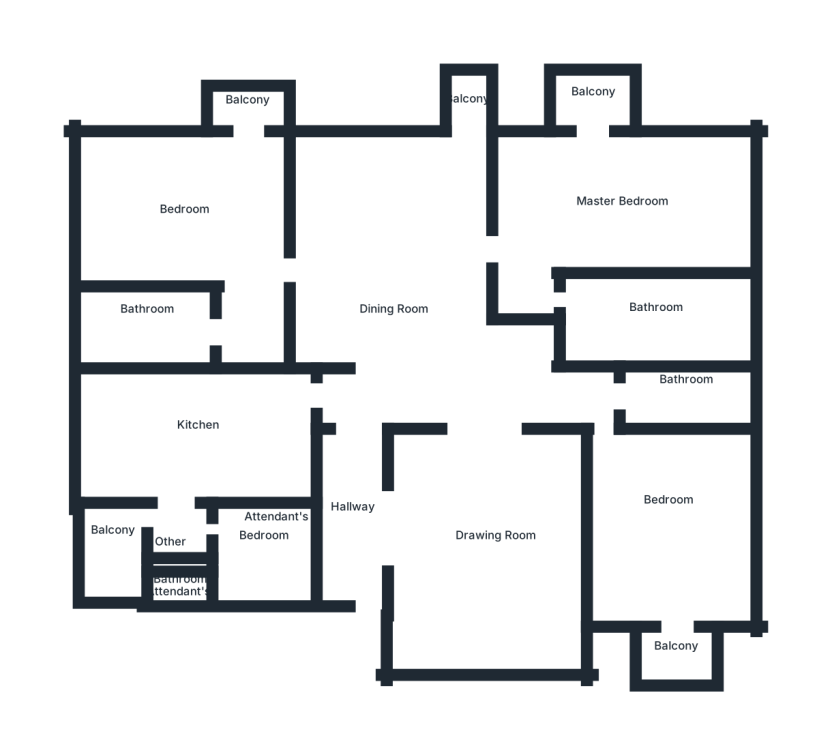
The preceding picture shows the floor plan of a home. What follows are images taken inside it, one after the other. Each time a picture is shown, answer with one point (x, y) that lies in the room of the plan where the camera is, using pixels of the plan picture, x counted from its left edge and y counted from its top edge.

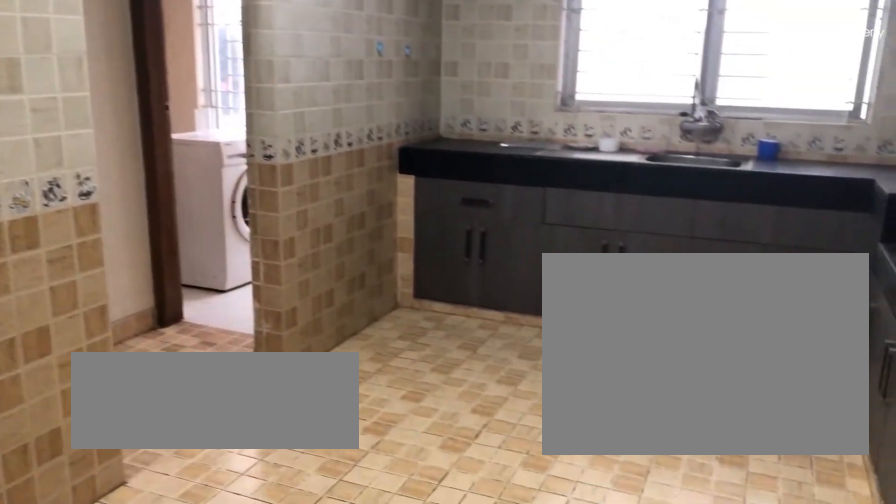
(201, 443)
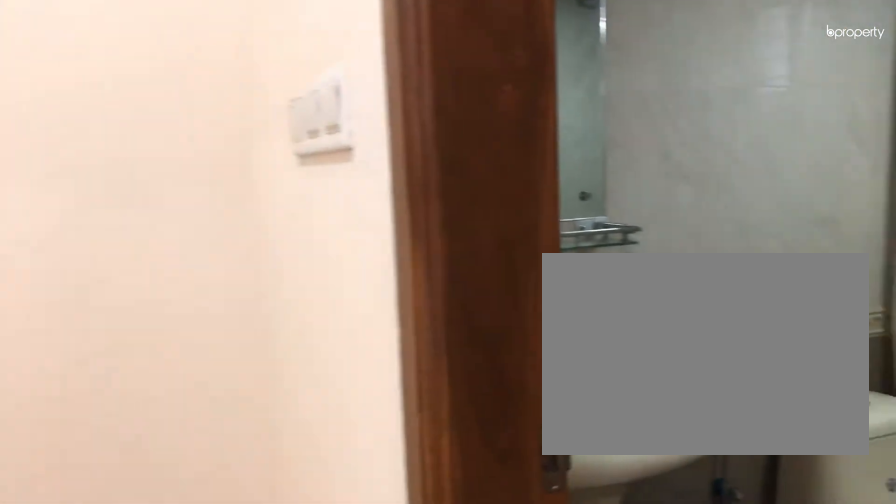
(163, 327)
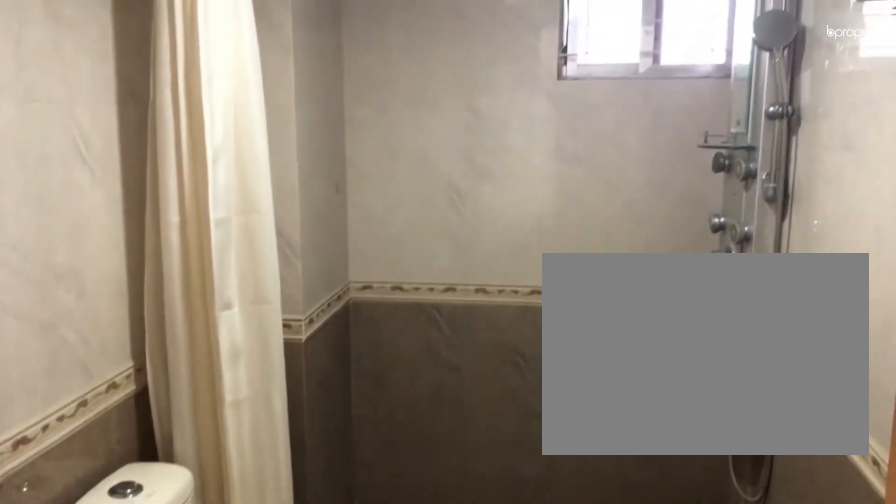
(163, 327)
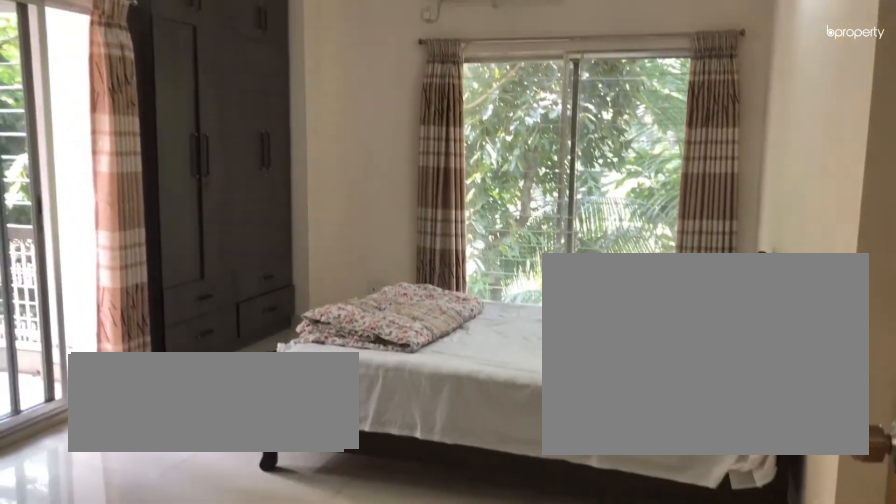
(616, 207)
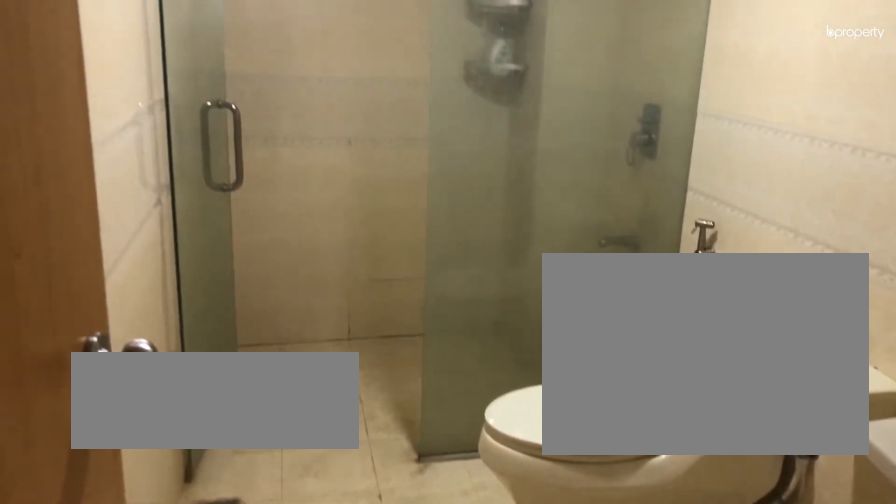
(652, 313)
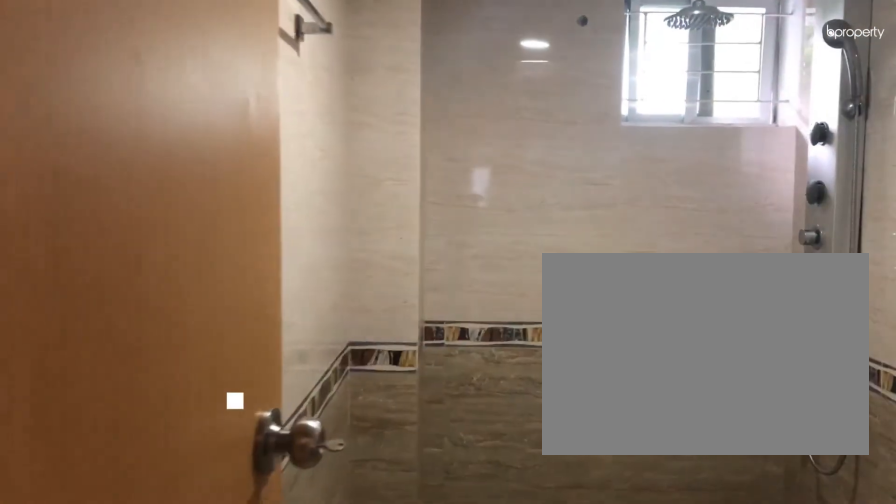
(682, 395)
